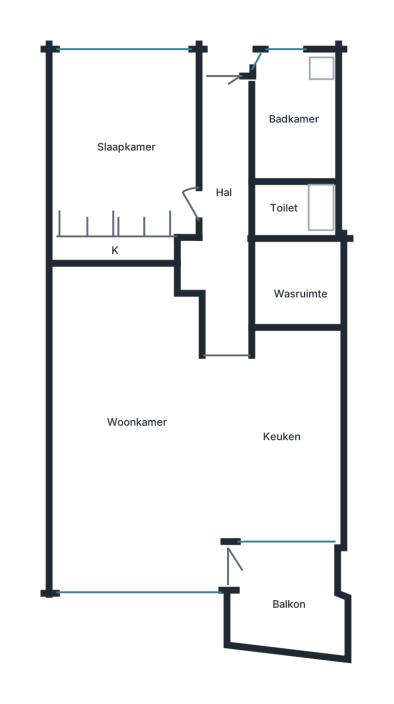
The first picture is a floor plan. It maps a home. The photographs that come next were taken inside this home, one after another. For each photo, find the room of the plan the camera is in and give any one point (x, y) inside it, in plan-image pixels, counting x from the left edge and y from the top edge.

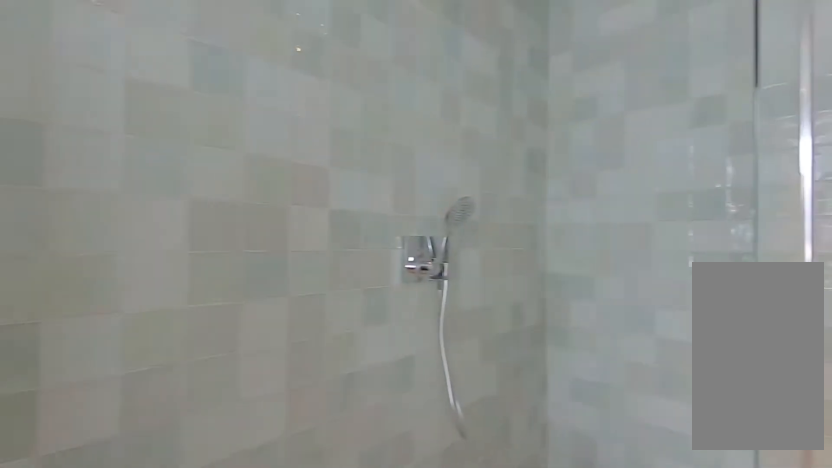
(296, 118)
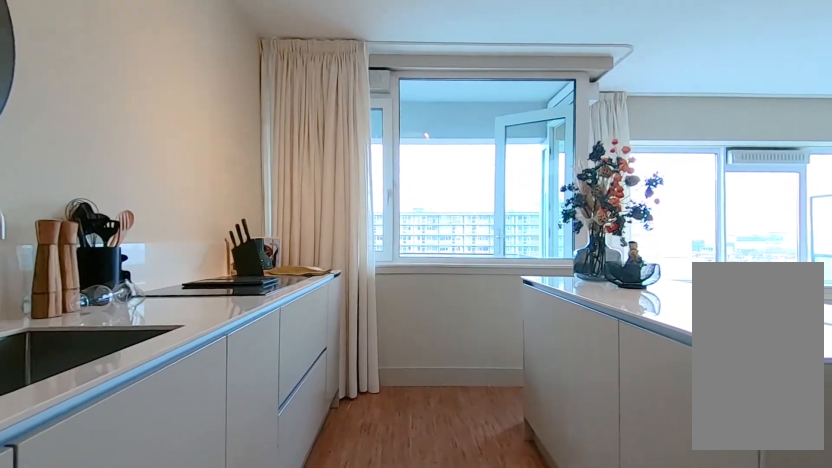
(196, 426)
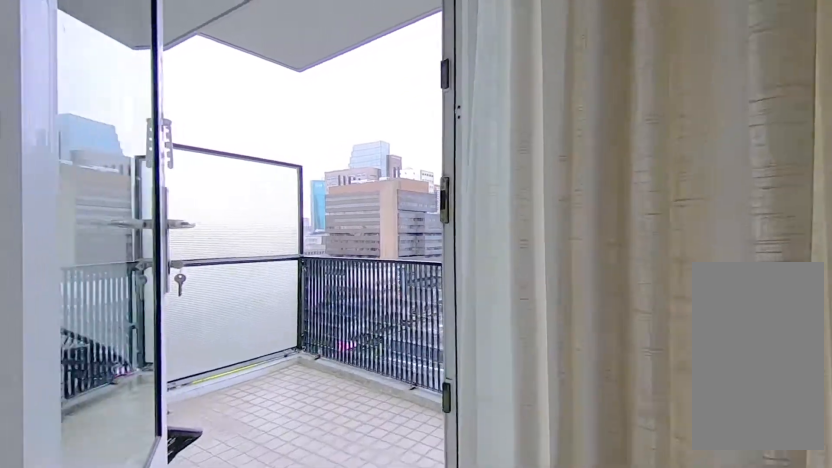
(196, 428)
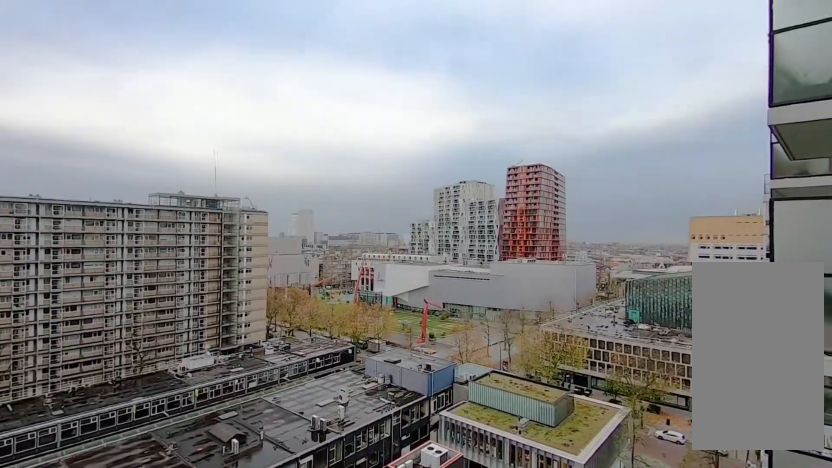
(285, 602)
